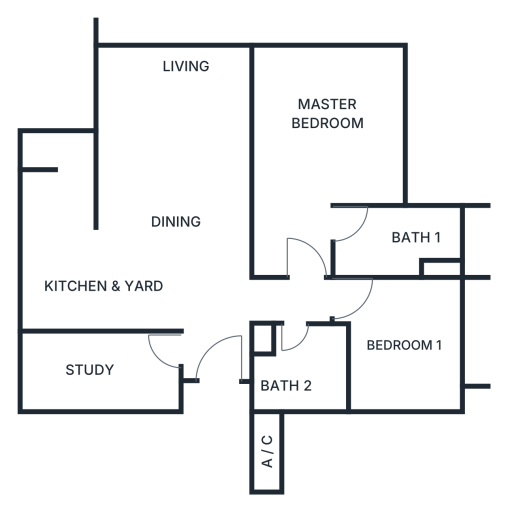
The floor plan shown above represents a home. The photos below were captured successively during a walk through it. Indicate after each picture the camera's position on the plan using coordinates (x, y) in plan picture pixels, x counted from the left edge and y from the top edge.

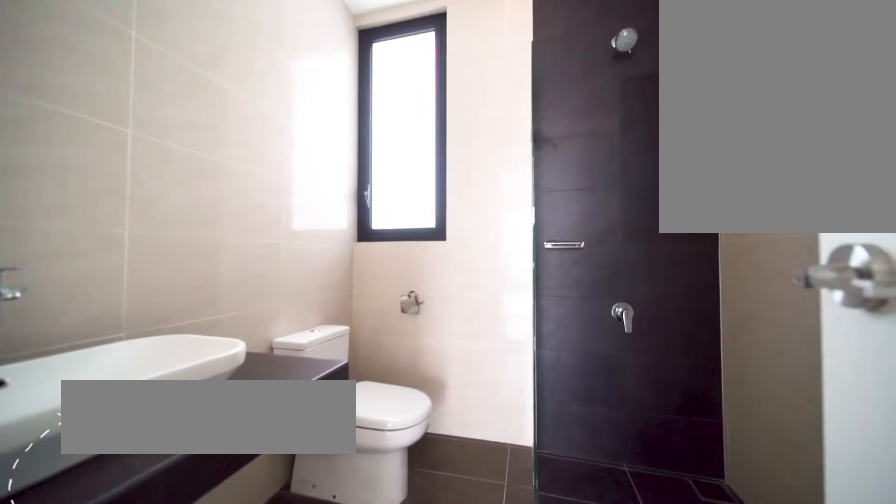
(296, 366)
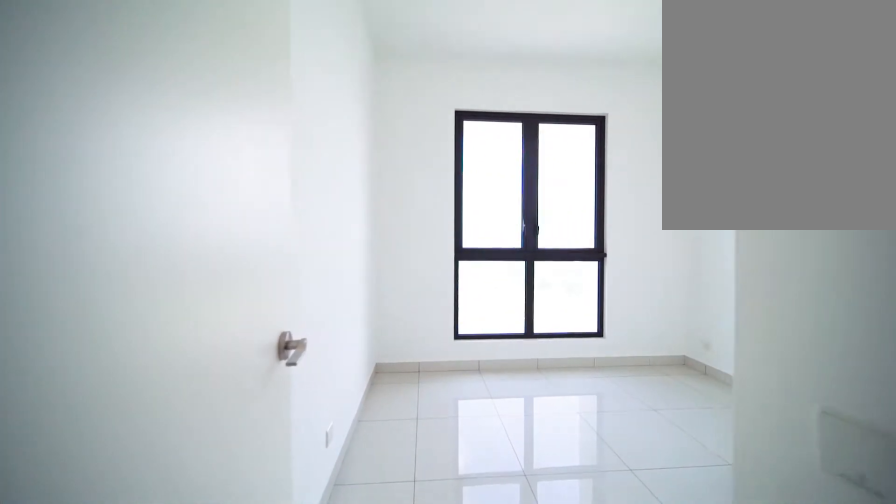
(377, 326)
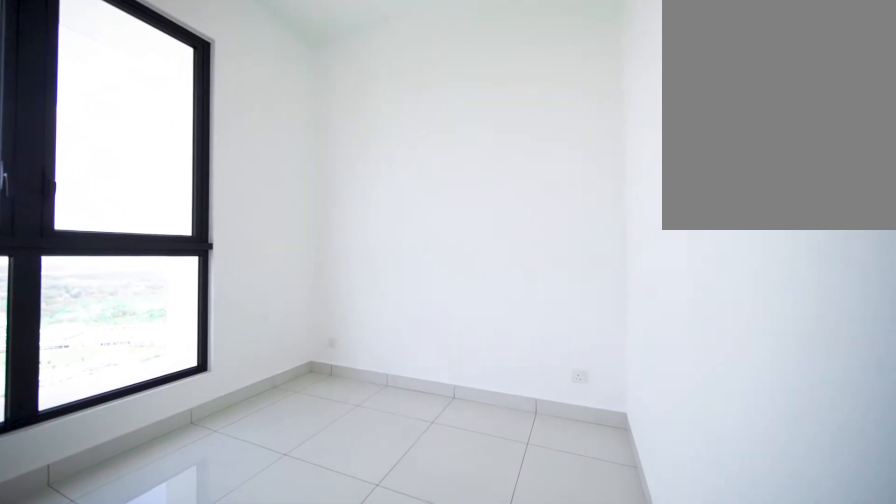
(377, 326)
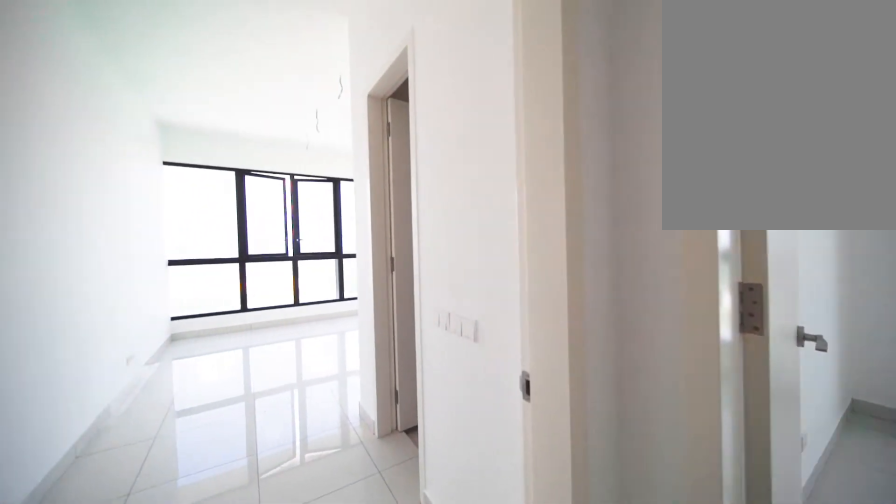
(332, 313)
